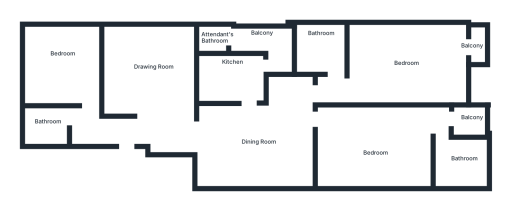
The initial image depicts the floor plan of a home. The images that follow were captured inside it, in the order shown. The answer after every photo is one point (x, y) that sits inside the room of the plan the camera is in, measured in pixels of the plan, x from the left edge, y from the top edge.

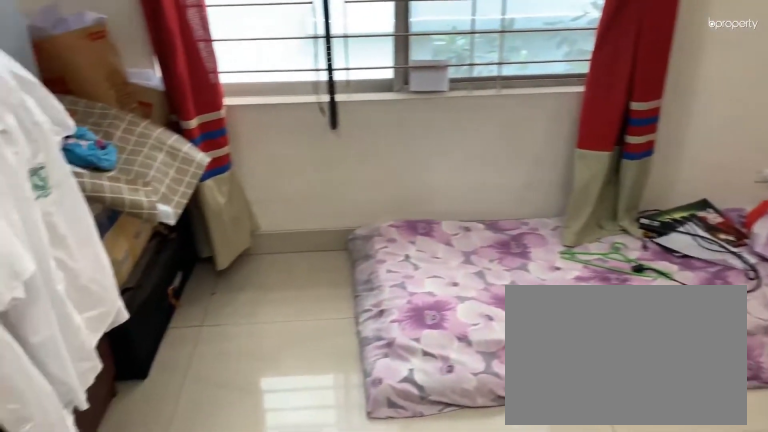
(64, 66)
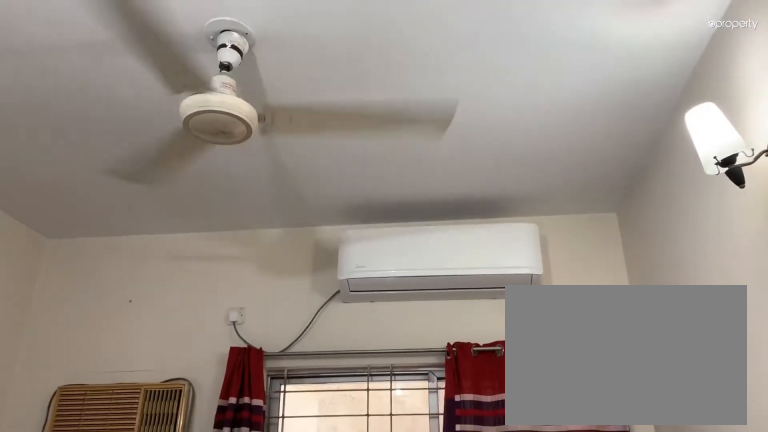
(68, 68)
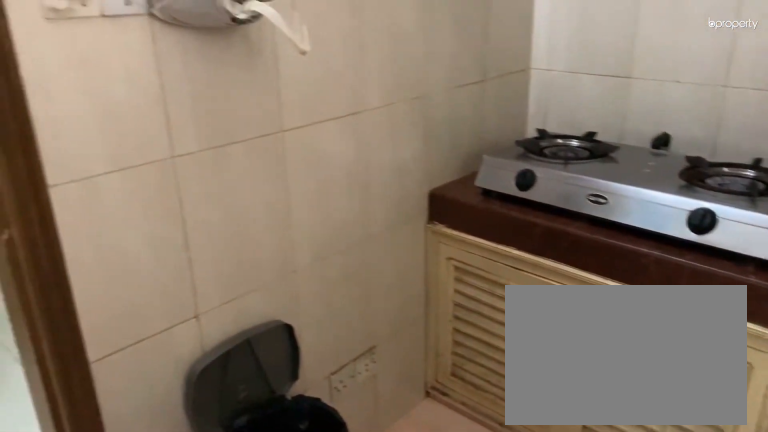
(240, 75)
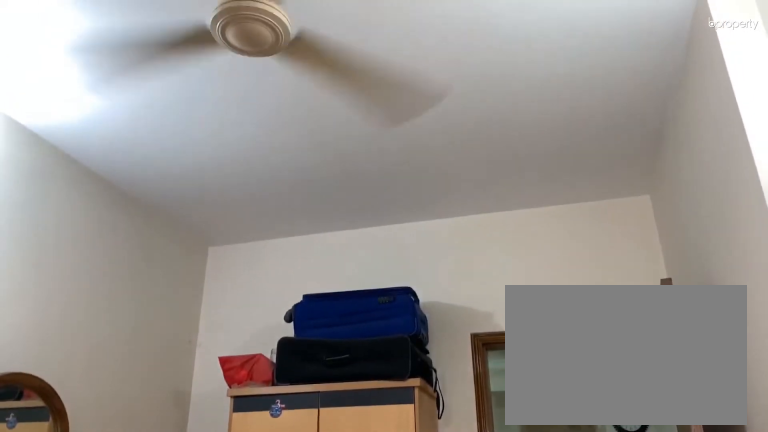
(379, 141)
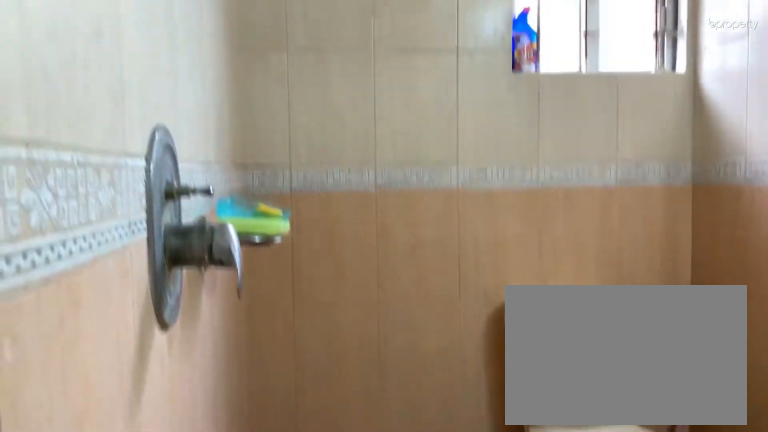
(459, 160)
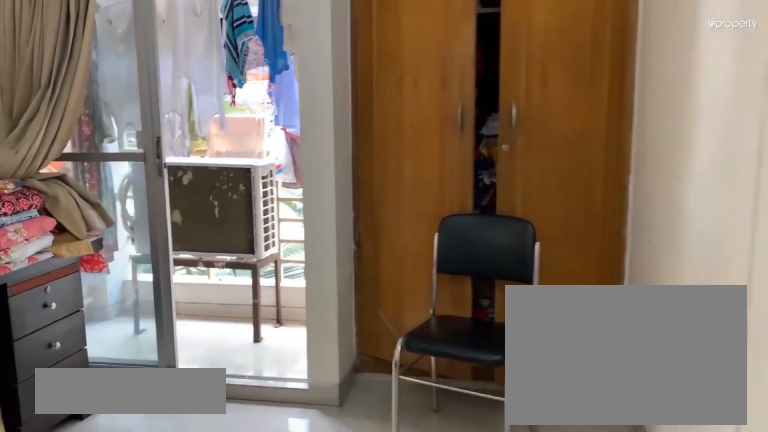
(406, 69)
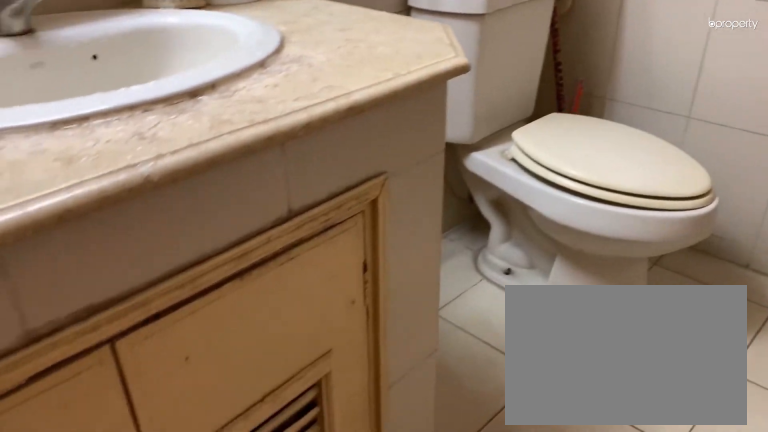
(317, 49)
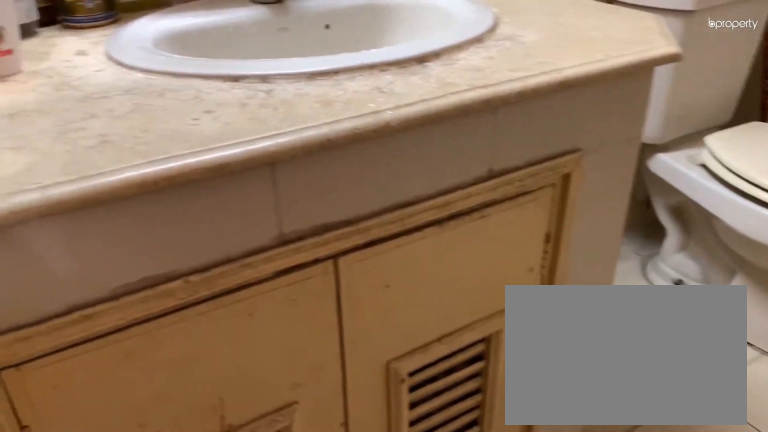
(317, 49)
